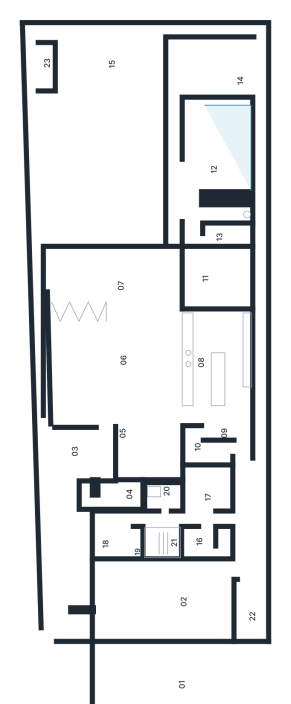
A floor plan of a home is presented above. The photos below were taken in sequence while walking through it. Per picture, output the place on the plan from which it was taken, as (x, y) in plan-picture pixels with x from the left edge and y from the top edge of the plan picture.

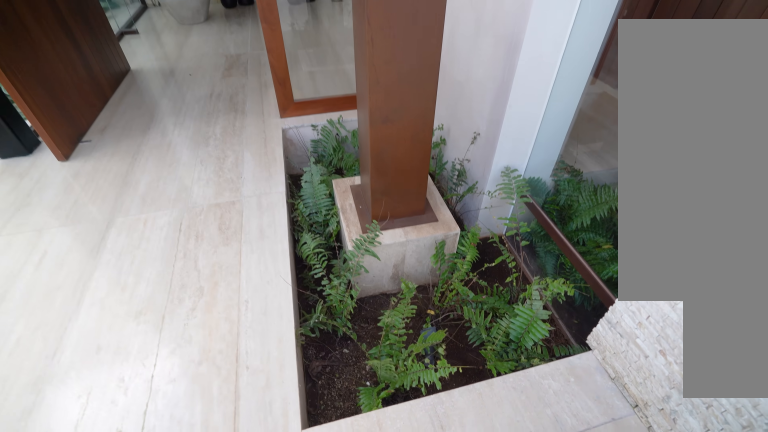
(72, 529)
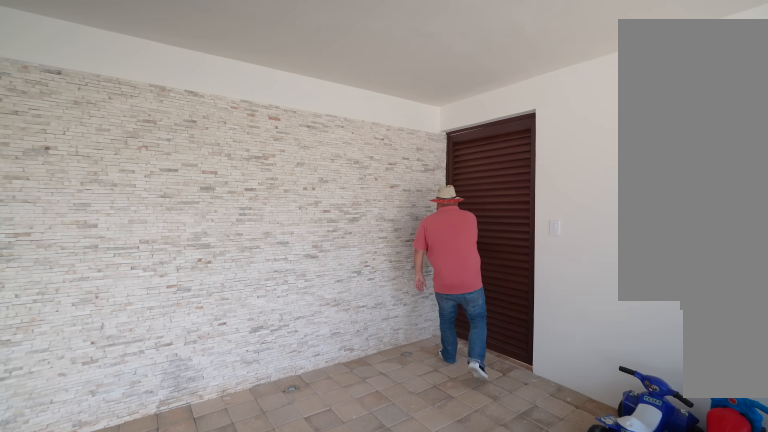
(180, 623)
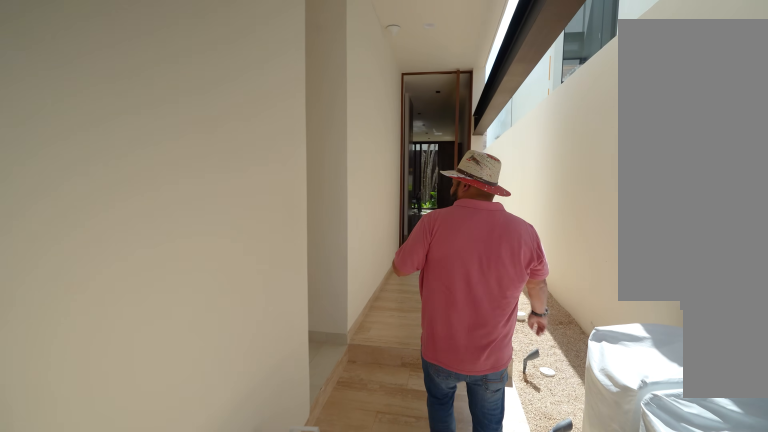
(258, 551)
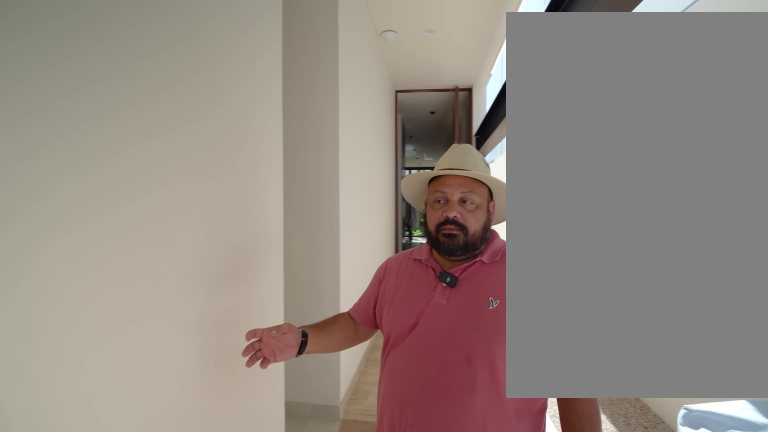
(245, 519)
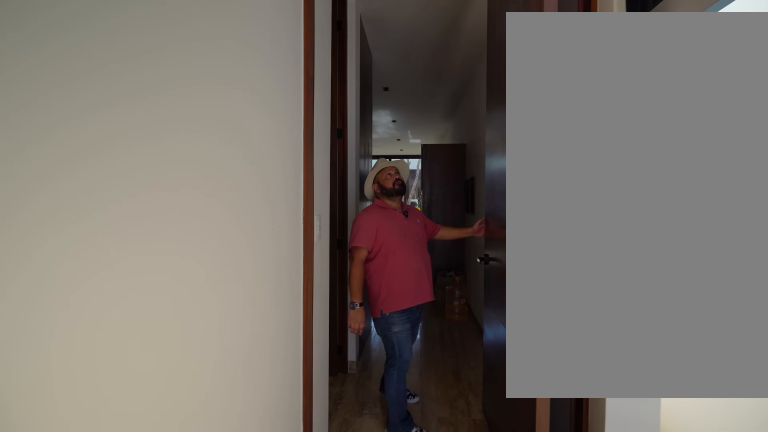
(244, 502)
